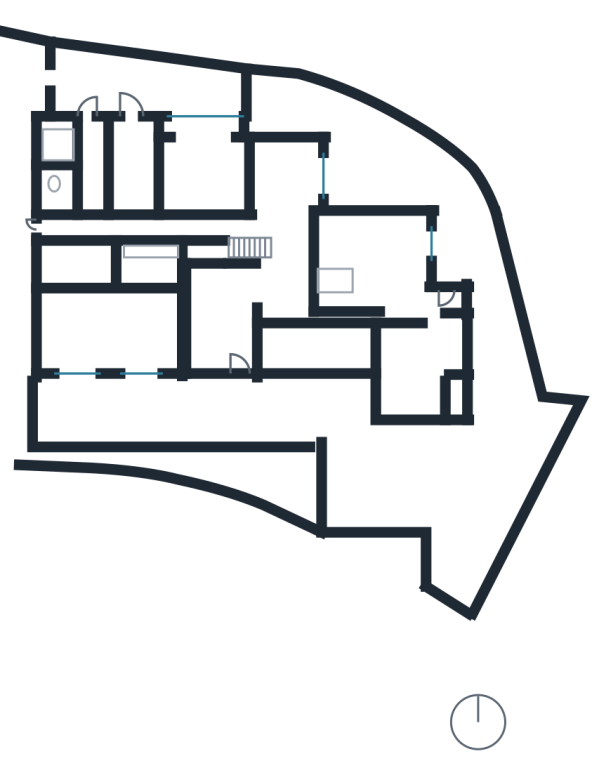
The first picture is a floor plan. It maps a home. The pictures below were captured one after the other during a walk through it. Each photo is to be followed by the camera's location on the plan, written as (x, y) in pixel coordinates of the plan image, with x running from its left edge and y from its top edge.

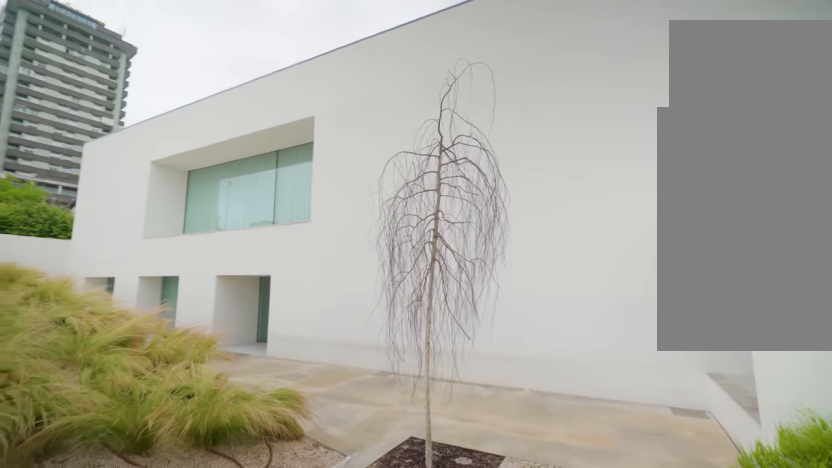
(339, 482)
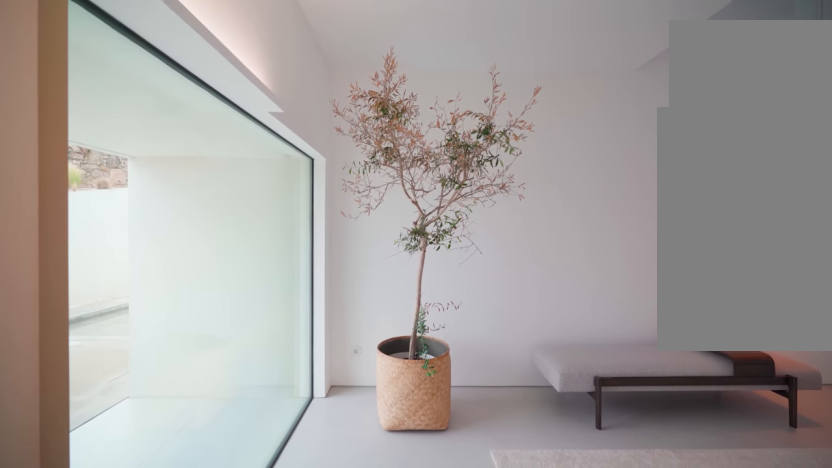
(240, 359)
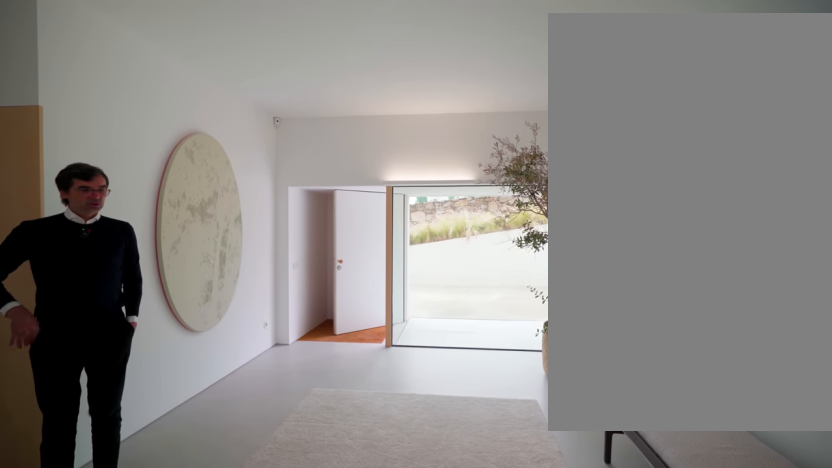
(208, 283)
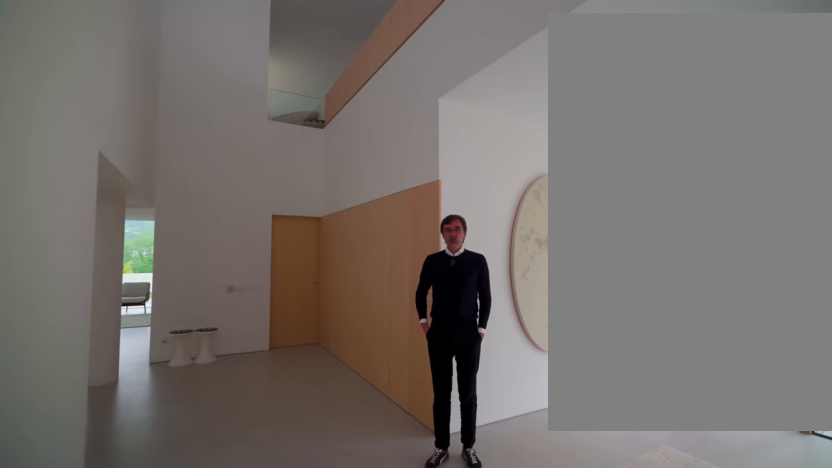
(208, 283)
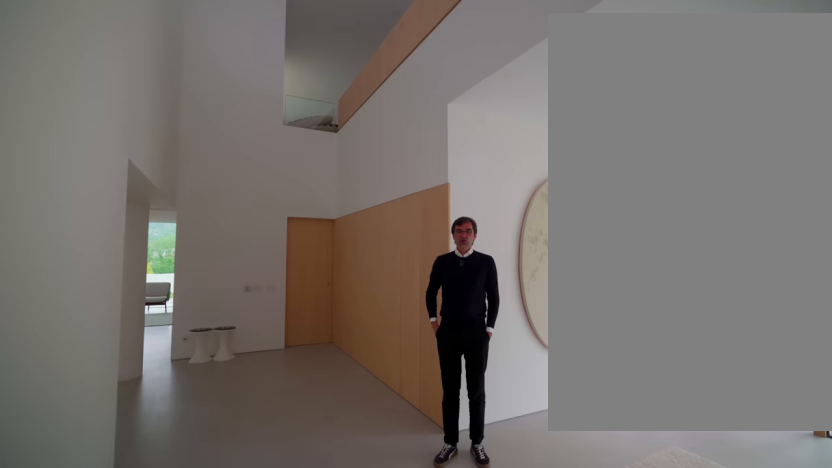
(208, 283)
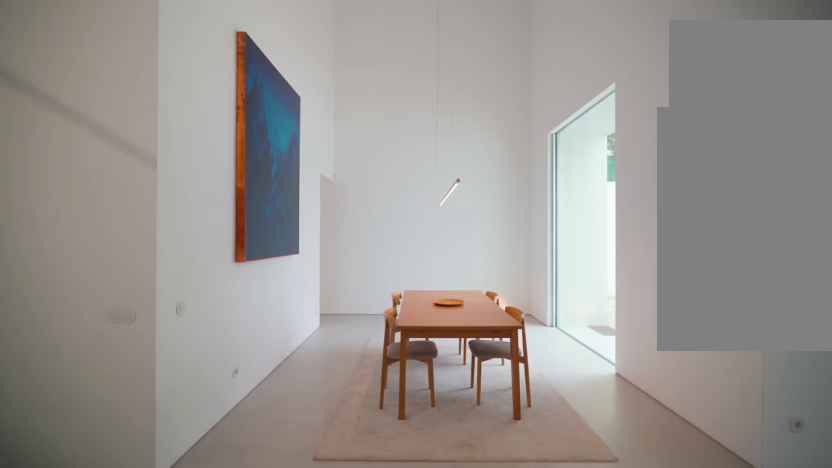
(286, 252)
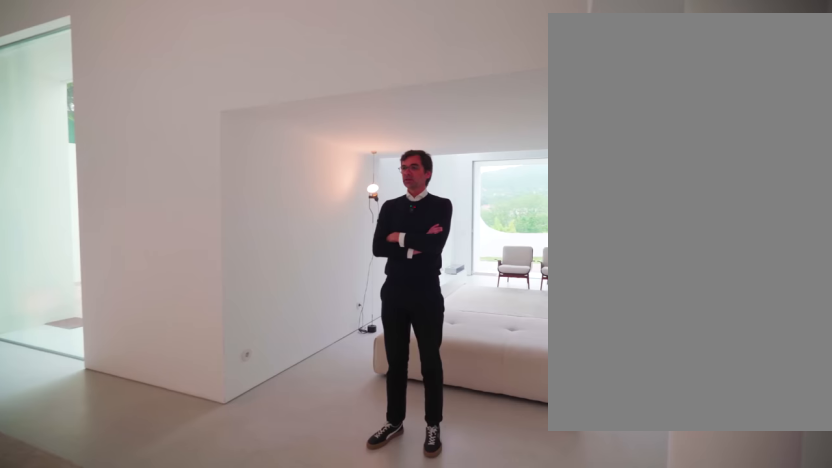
(282, 257)
